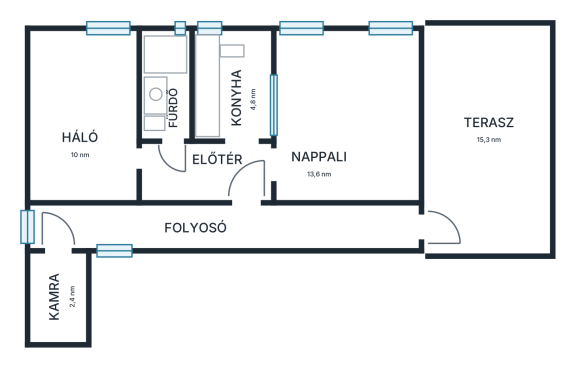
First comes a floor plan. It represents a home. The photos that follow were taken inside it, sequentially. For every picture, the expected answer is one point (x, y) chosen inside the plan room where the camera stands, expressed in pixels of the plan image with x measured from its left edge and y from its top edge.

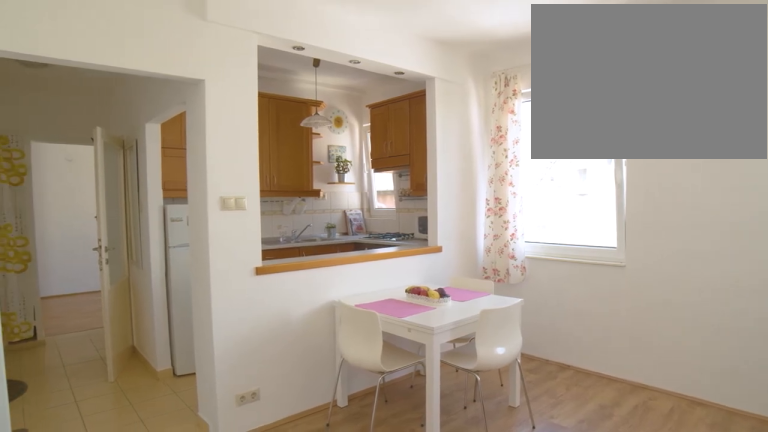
(345, 112)
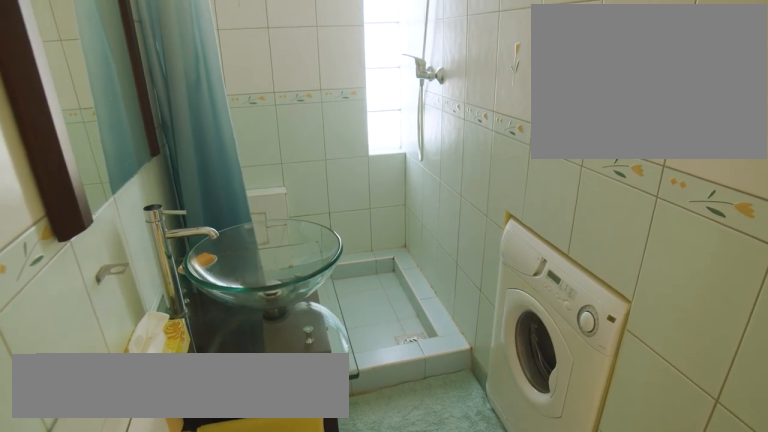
(163, 85)
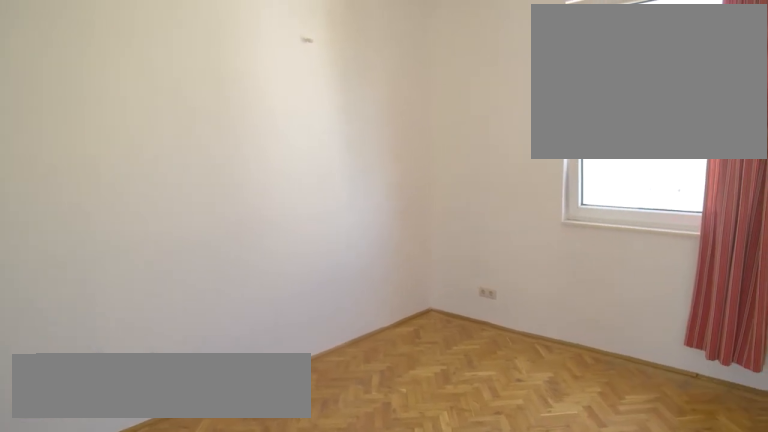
(82, 110)
